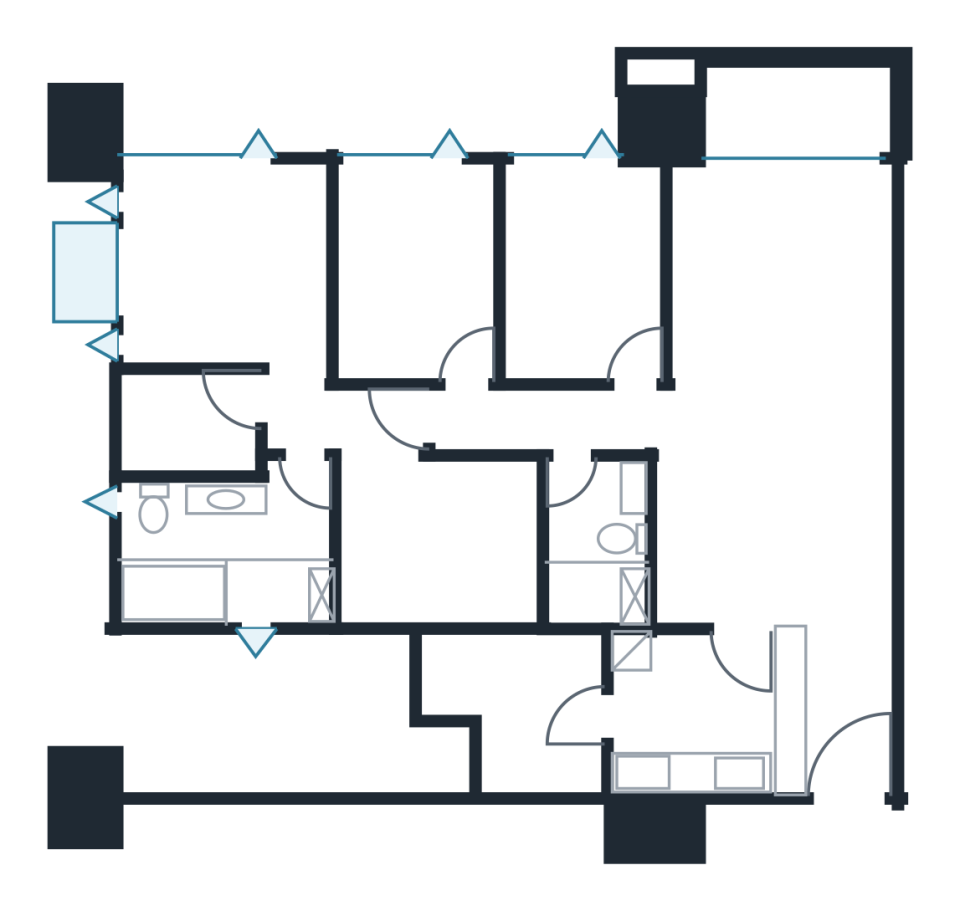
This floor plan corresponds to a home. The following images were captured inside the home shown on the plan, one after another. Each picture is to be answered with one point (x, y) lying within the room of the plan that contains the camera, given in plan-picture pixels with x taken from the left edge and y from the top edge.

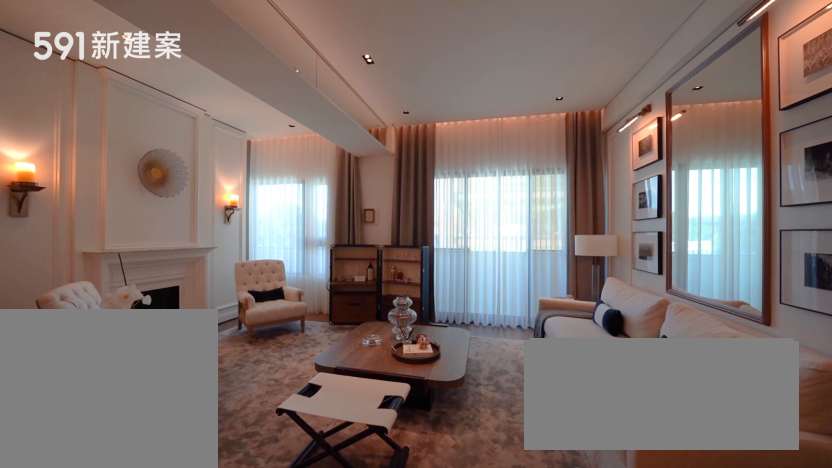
(693, 271)
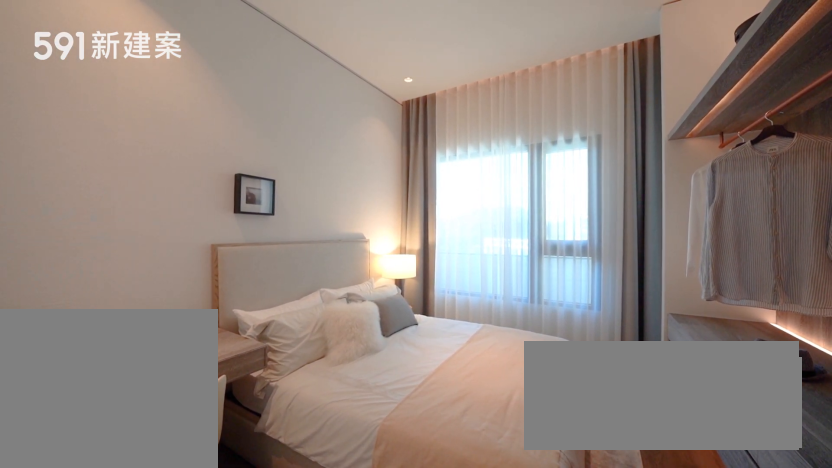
(409, 262)
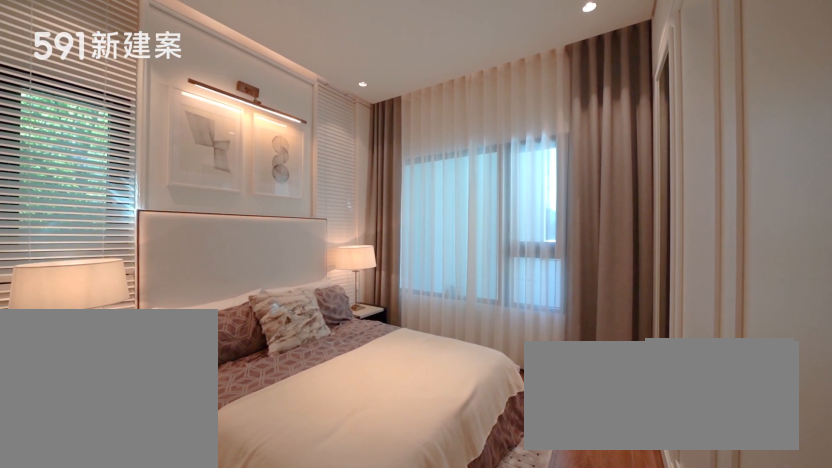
(220, 312)
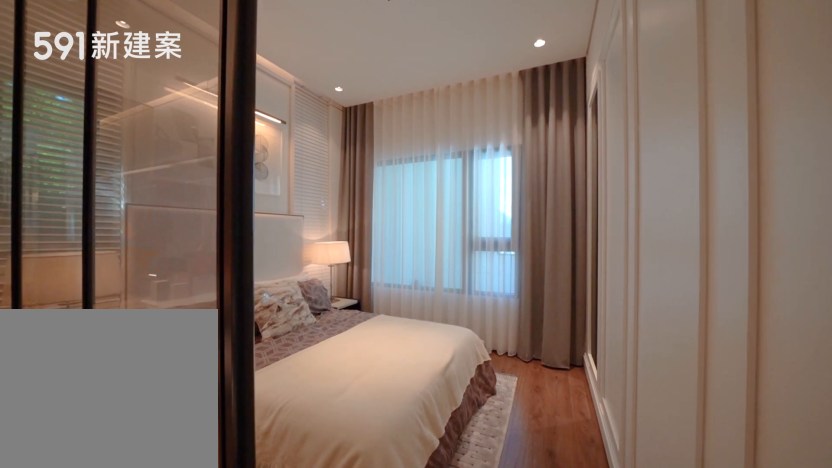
(220, 312)
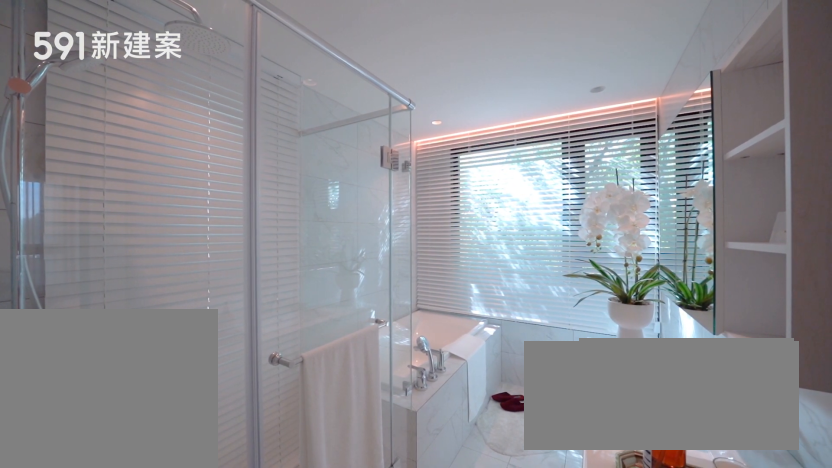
(215, 548)
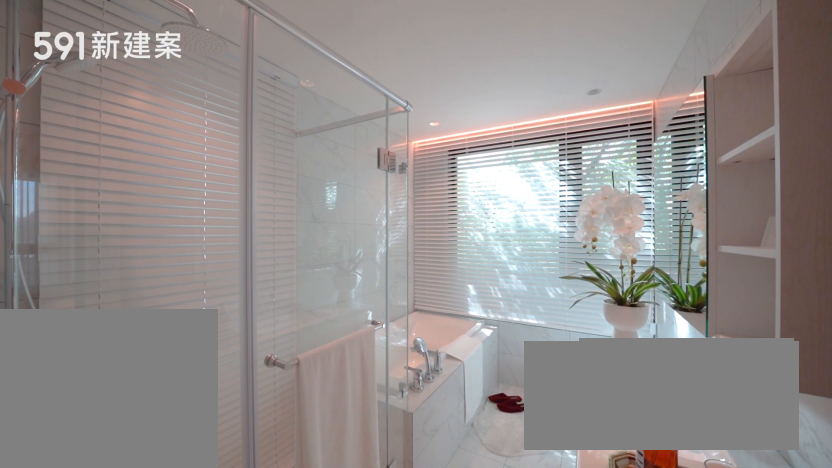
(215, 548)
